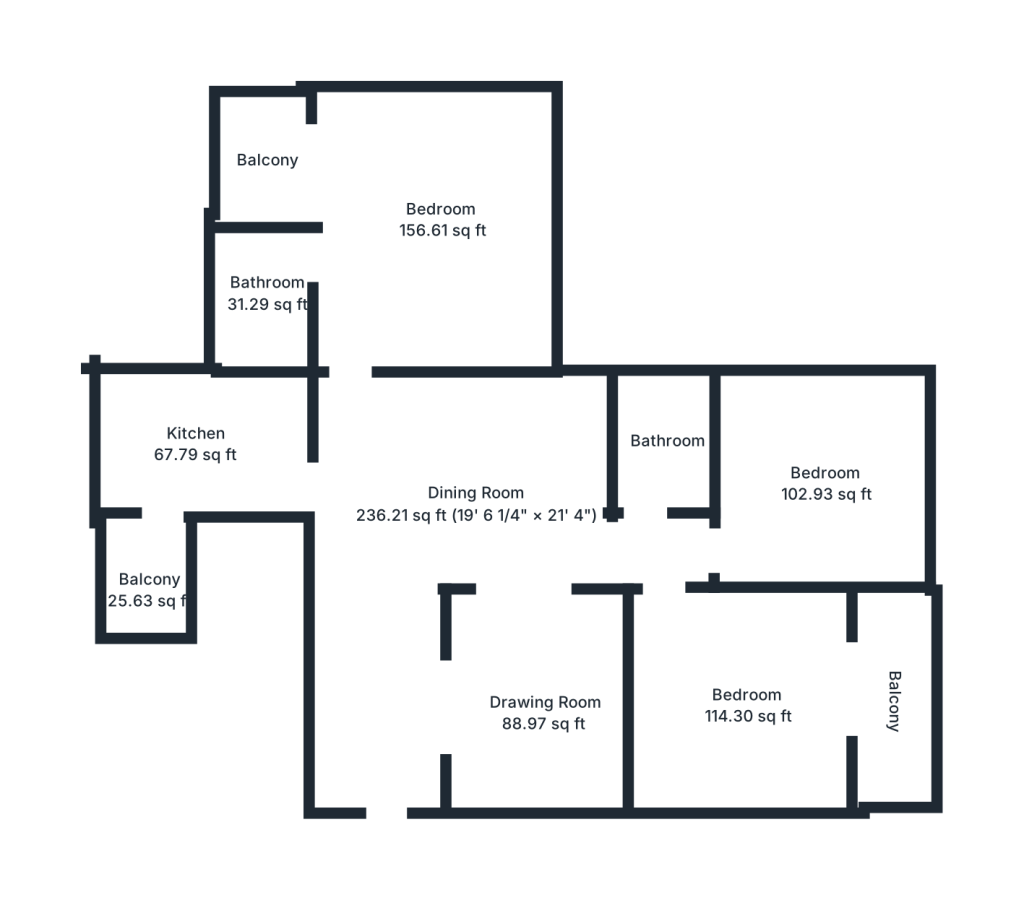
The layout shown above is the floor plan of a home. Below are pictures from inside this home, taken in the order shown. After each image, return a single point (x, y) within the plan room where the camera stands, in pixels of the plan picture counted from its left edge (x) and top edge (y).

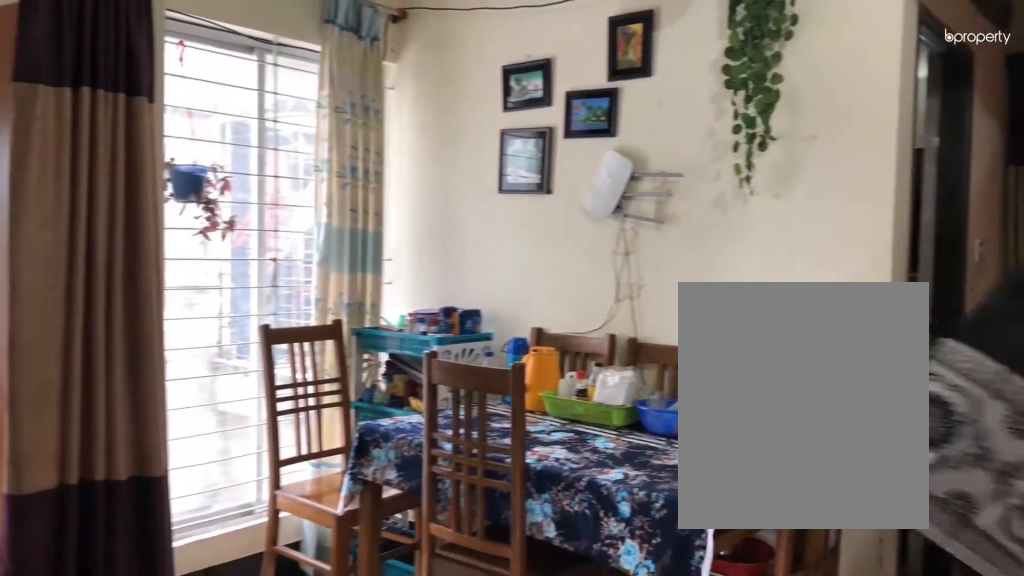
(470, 503)
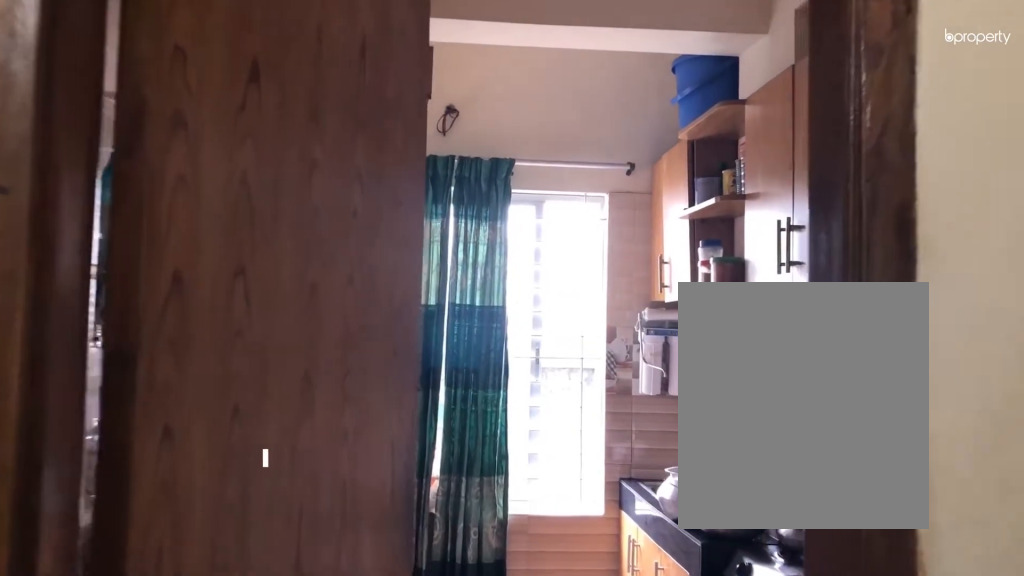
(197, 447)
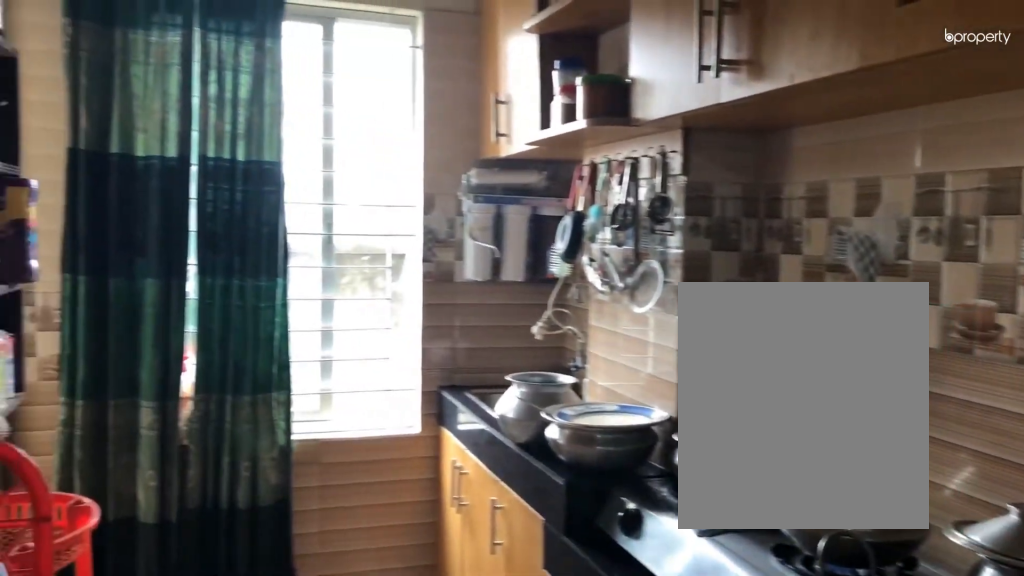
(195, 447)
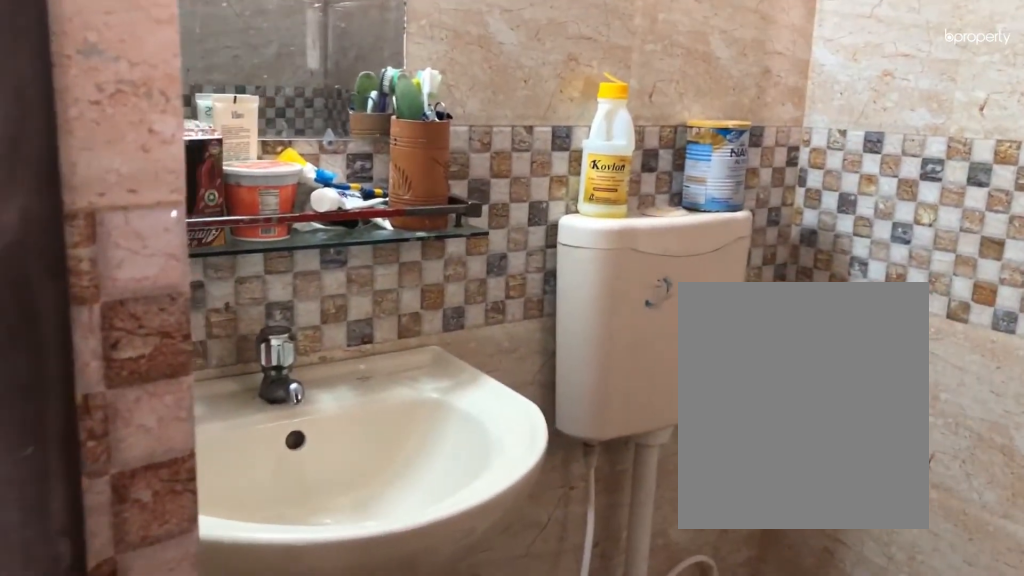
(266, 297)
